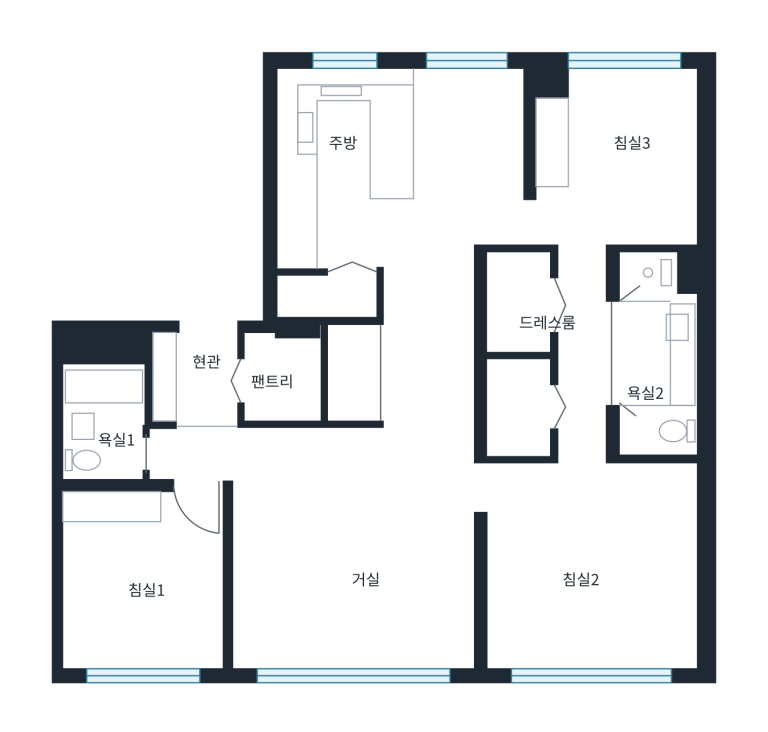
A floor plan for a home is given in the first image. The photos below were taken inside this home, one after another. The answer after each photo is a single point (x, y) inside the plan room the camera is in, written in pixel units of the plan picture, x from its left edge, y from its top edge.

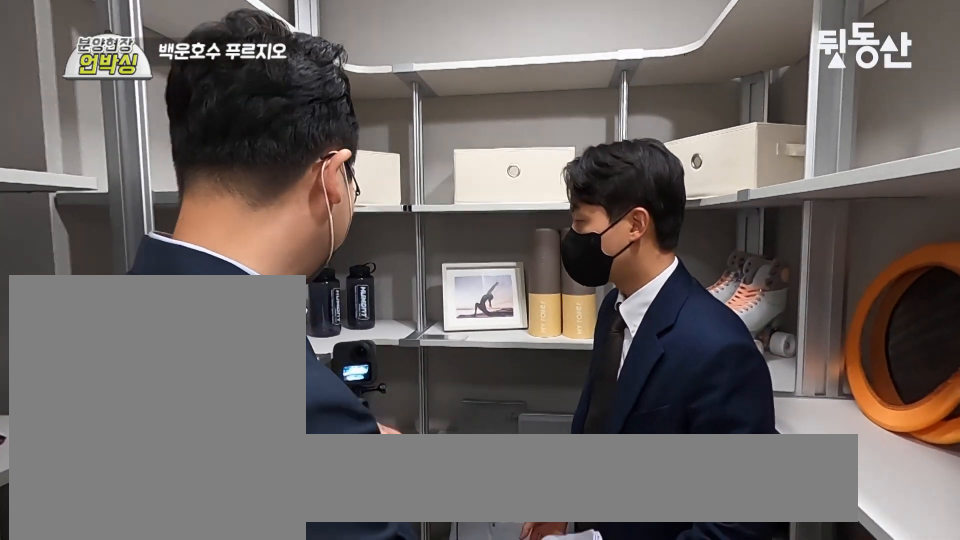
(199, 384)
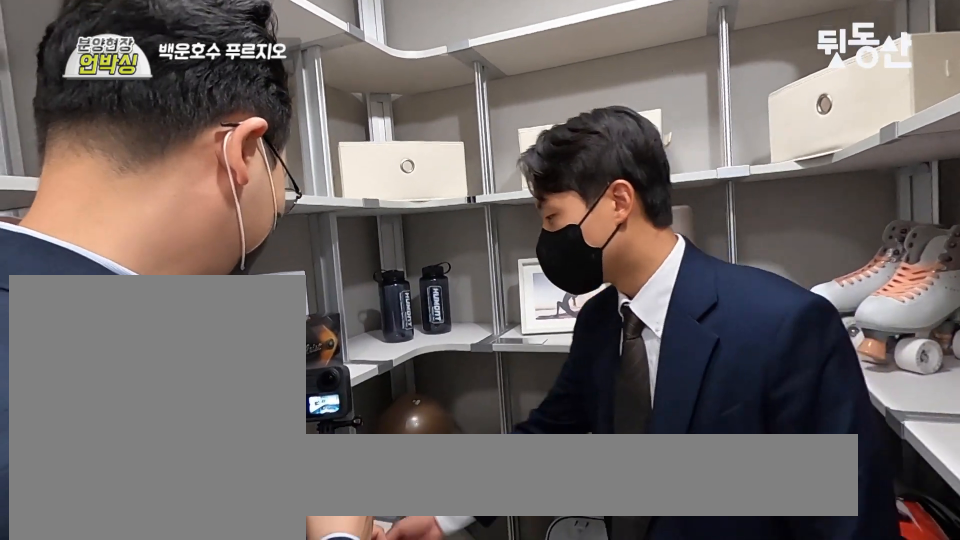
(199, 384)
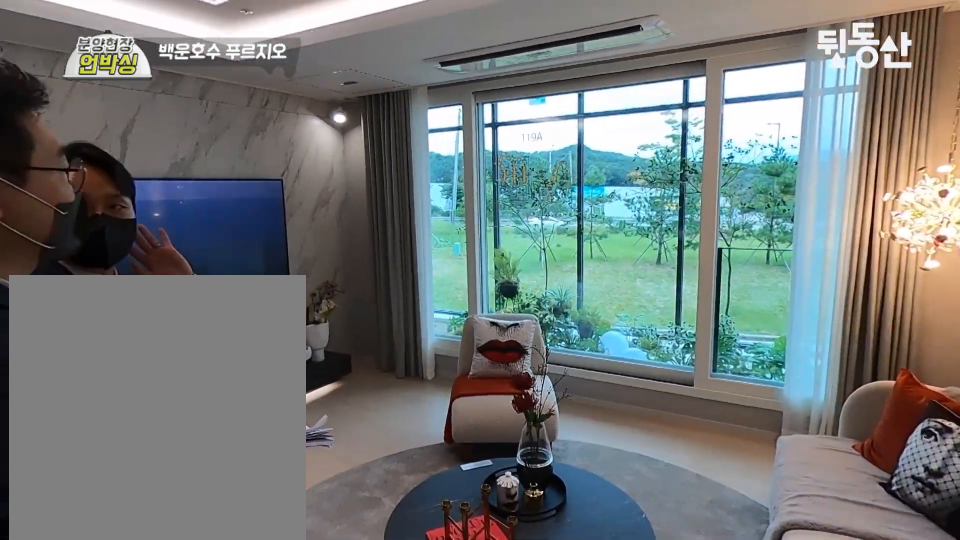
(369, 598)
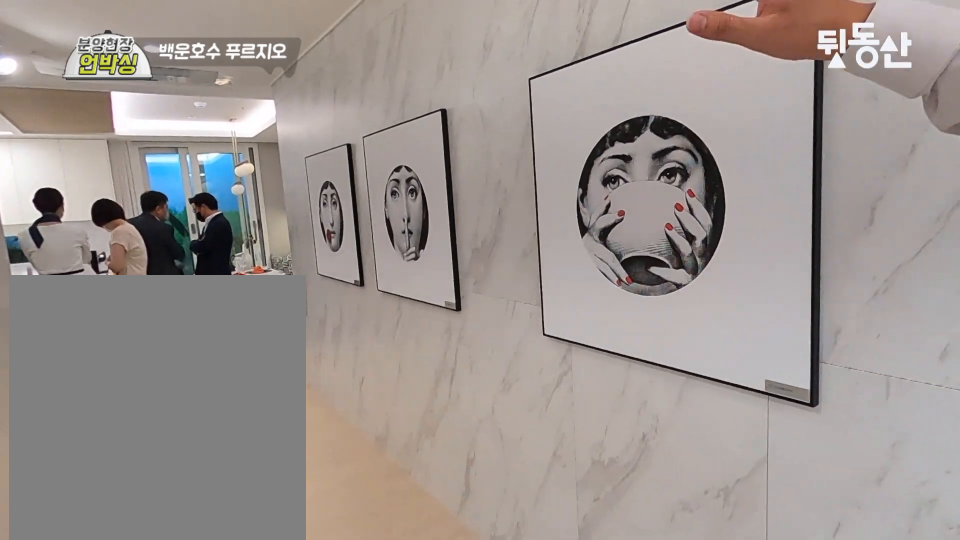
(428, 387)
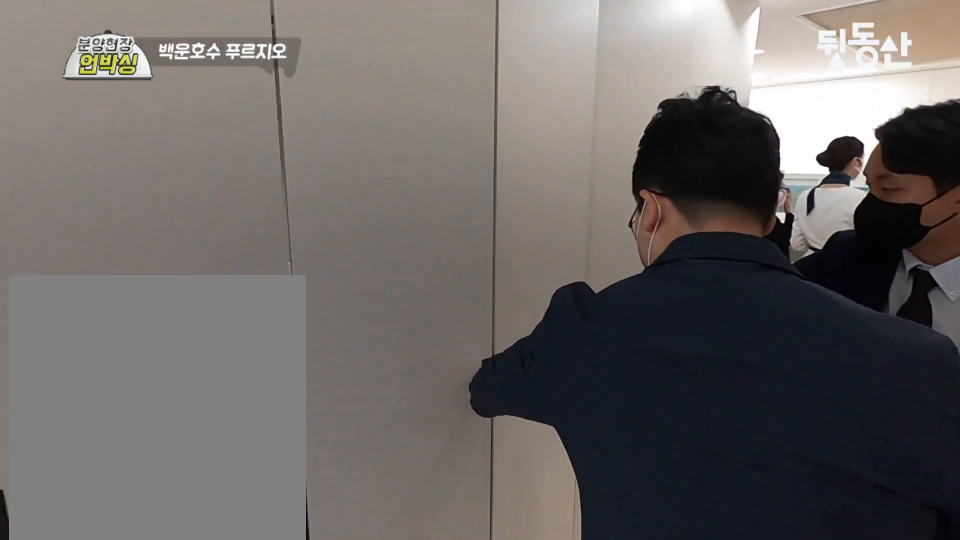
(430, 389)
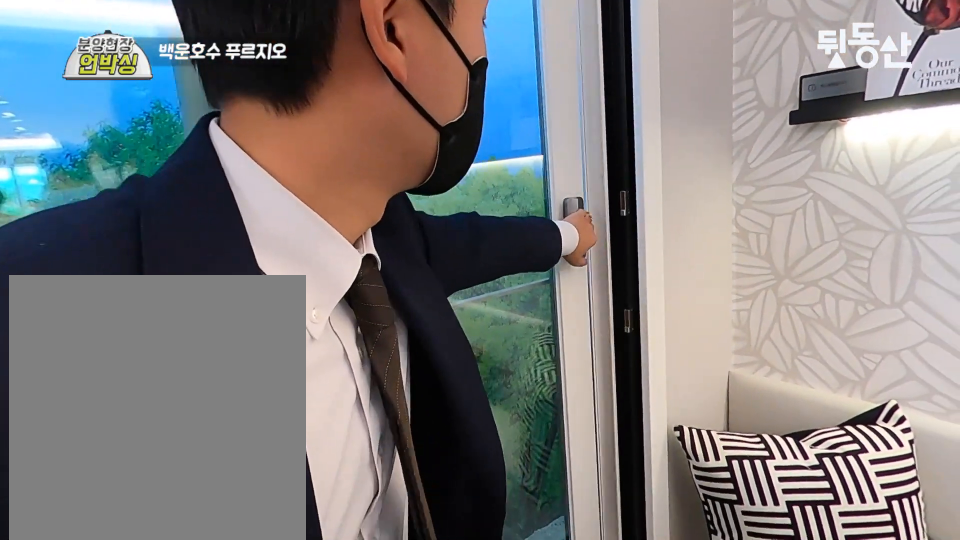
(465, 183)
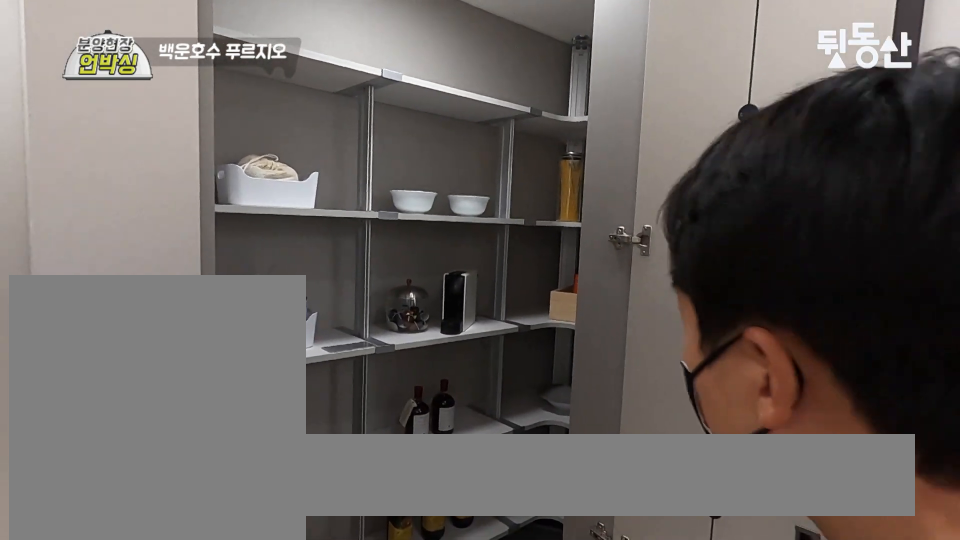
(354, 279)
